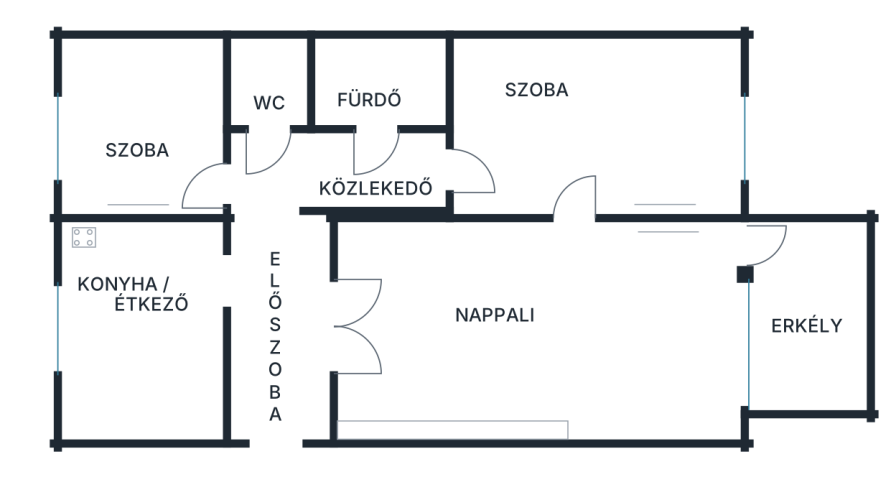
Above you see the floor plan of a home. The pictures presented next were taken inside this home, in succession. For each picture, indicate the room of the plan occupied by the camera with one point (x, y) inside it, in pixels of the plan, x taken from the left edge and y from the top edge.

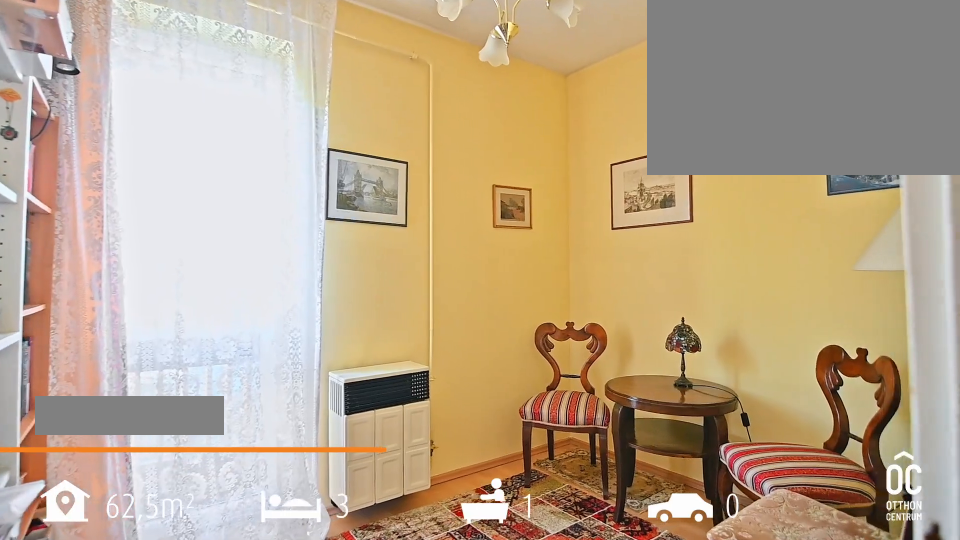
(139, 130)
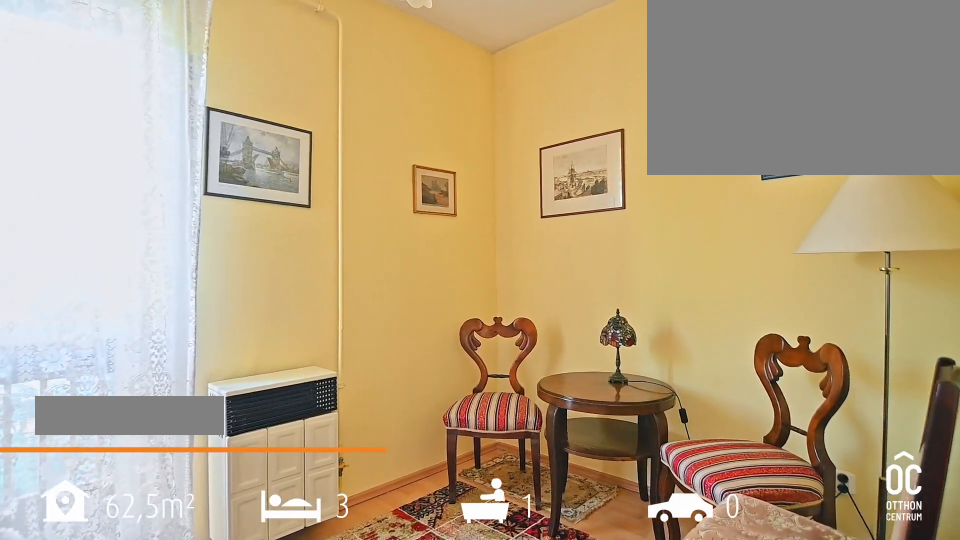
(139, 130)
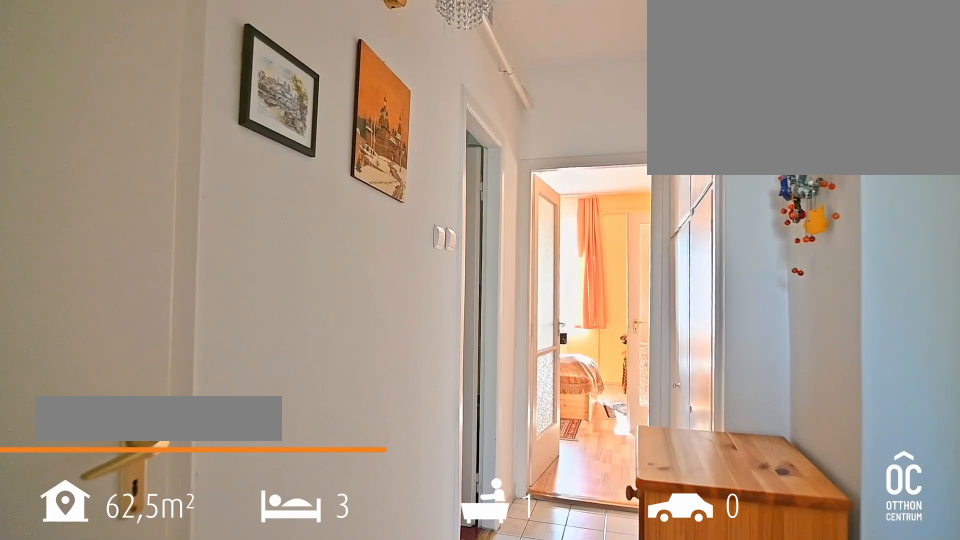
(337, 170)
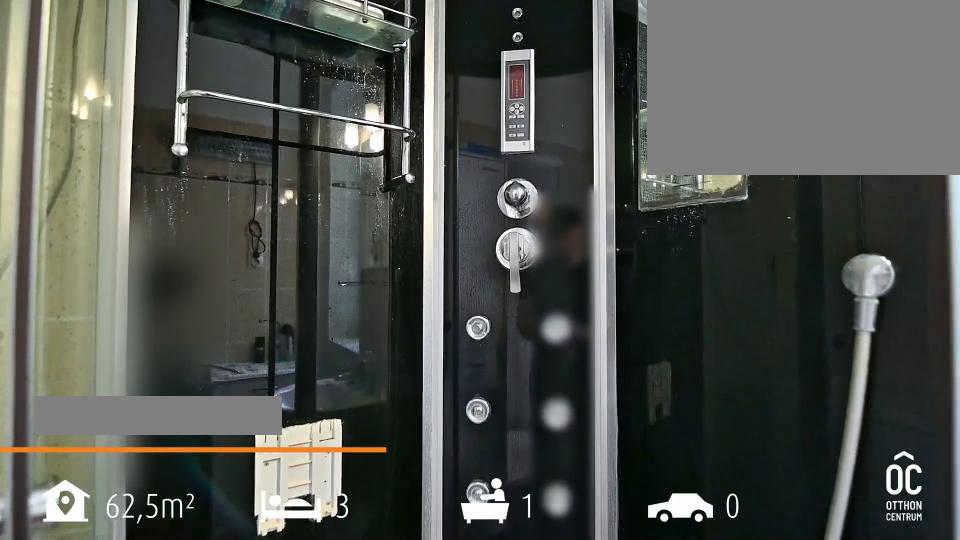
(375, 82)
